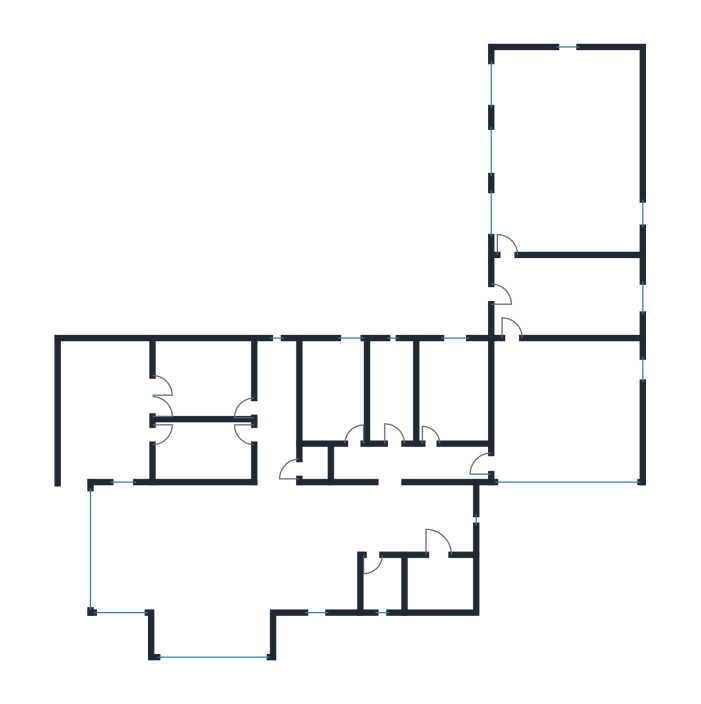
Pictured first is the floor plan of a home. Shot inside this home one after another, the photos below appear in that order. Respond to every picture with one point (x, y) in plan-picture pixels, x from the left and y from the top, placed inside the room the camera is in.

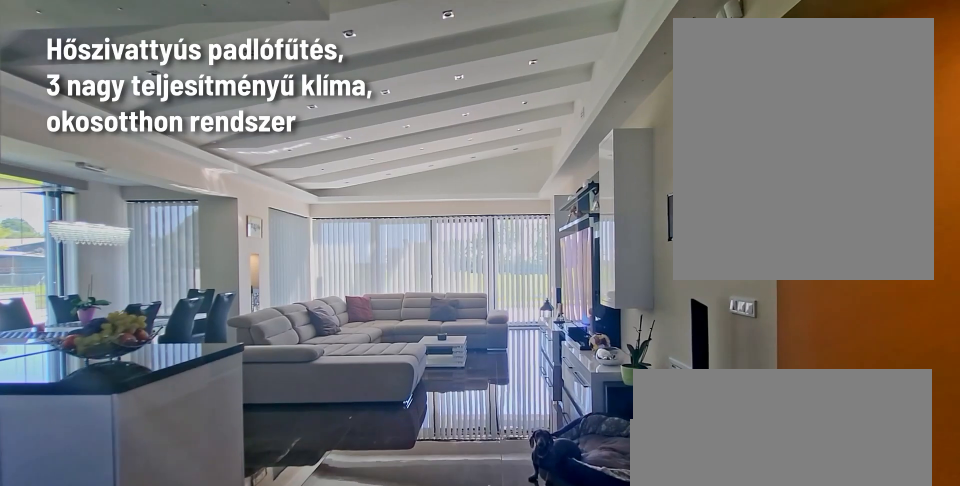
(392, 514)
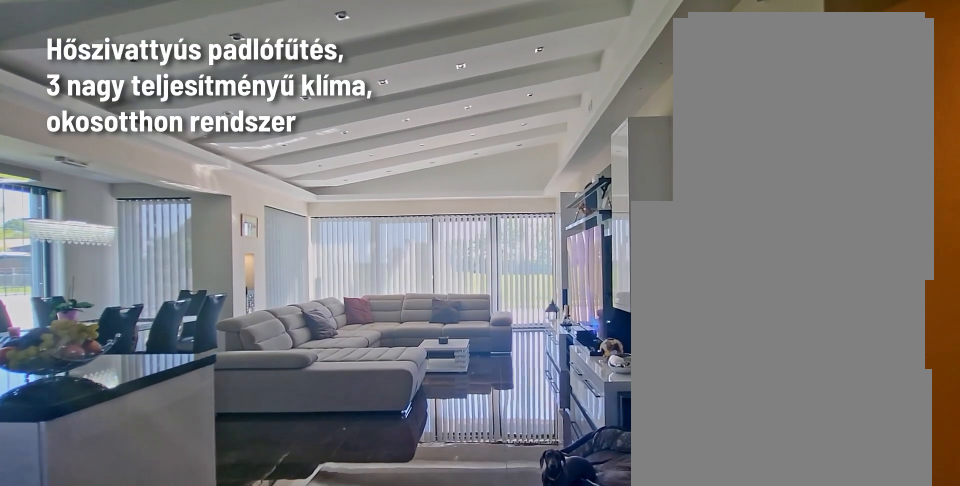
(392, 514)
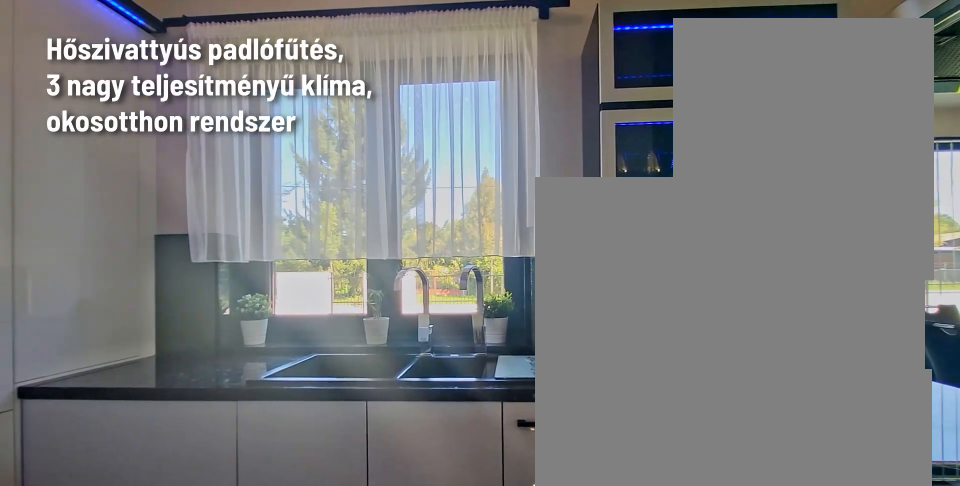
(238, 548)
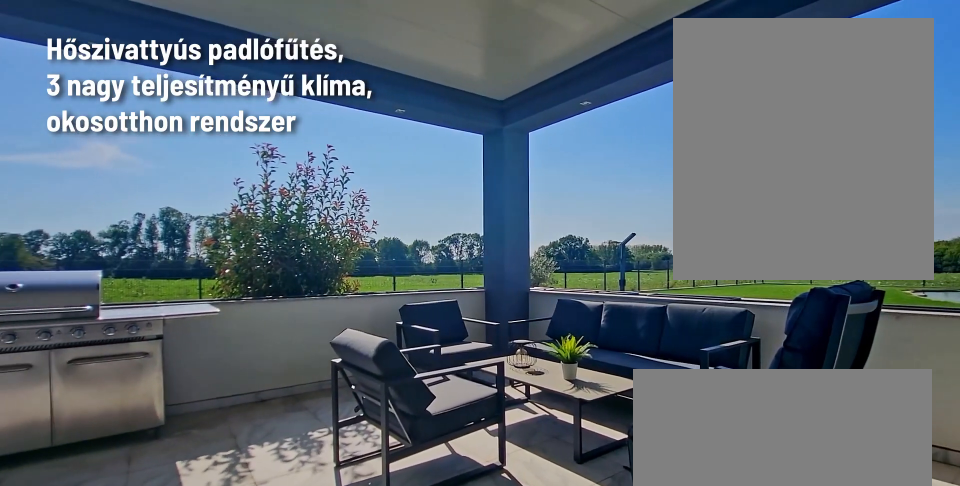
(106, 413)
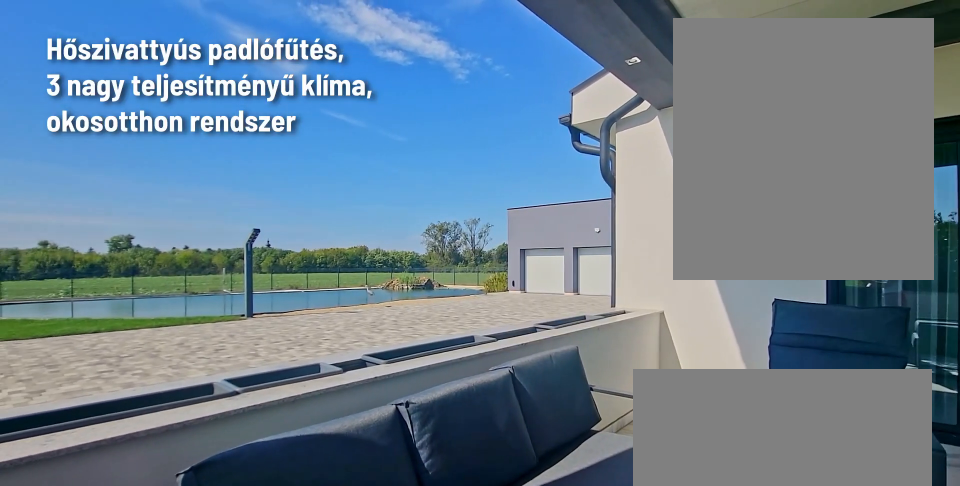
(106, 413)
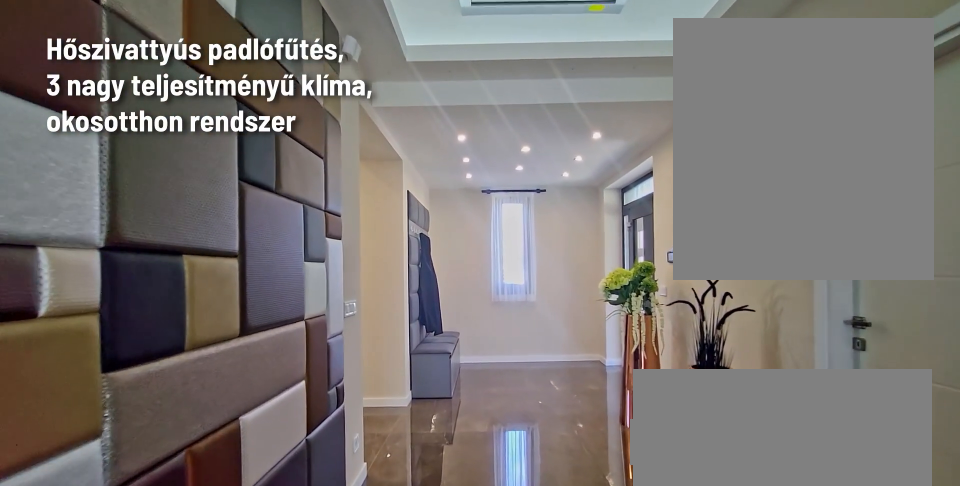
(385, 517)
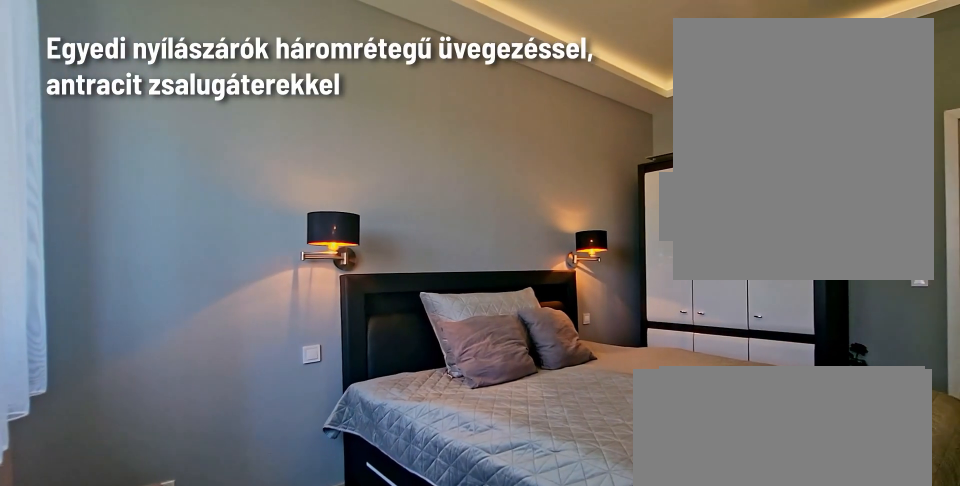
(454, 394)
